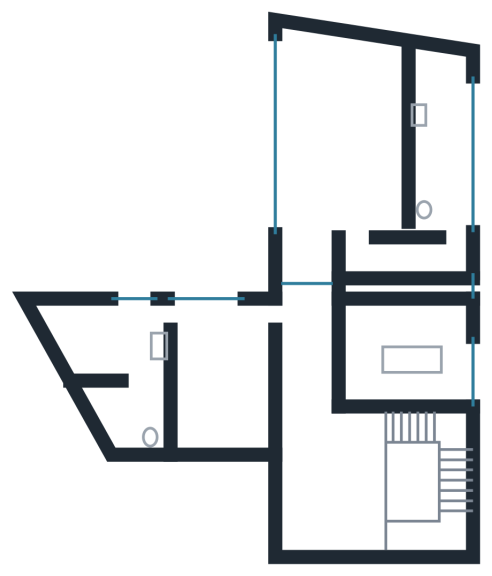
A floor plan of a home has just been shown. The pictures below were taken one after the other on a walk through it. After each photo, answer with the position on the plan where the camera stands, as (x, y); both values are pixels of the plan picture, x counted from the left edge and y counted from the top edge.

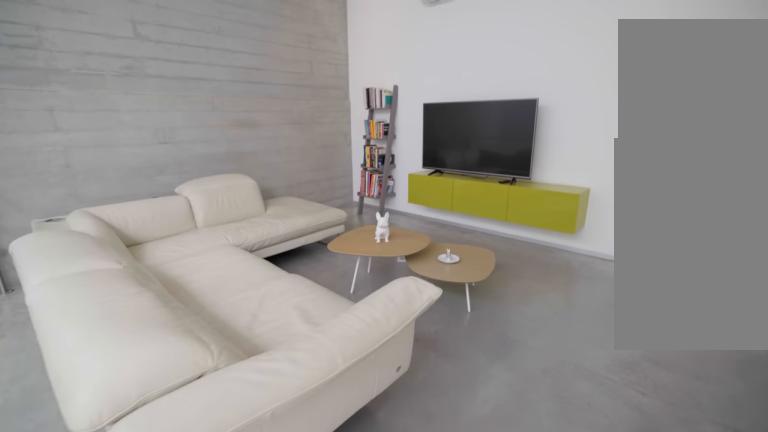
(439, 433)
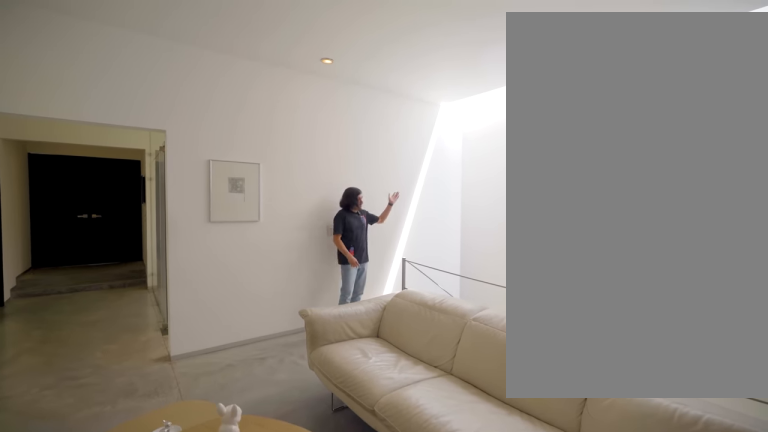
(319, 486)
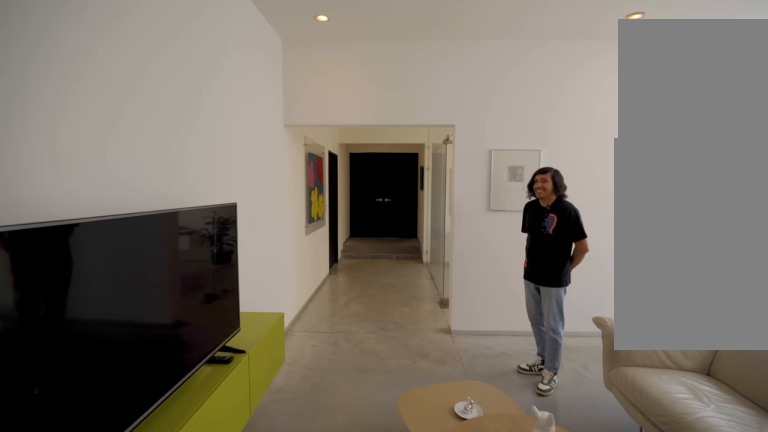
(319, 487)
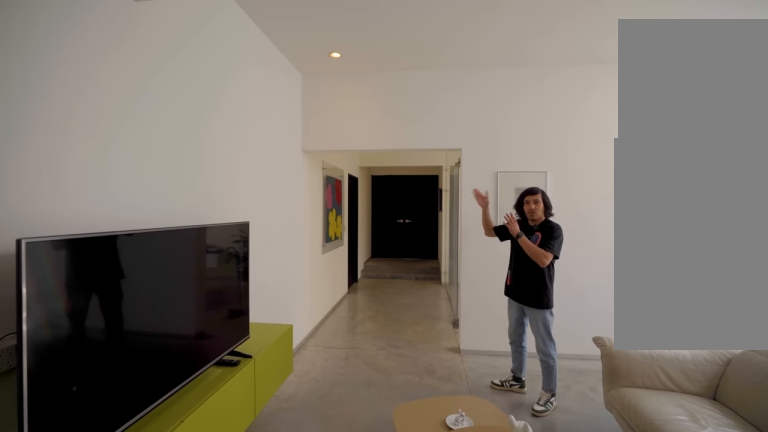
(320, 486)
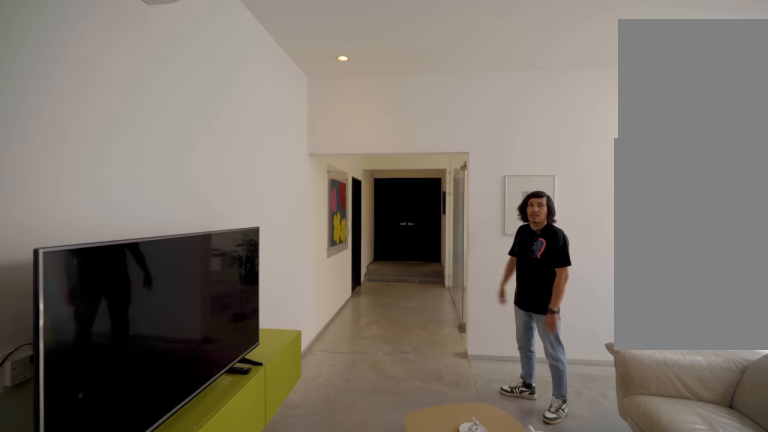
(319, 486)
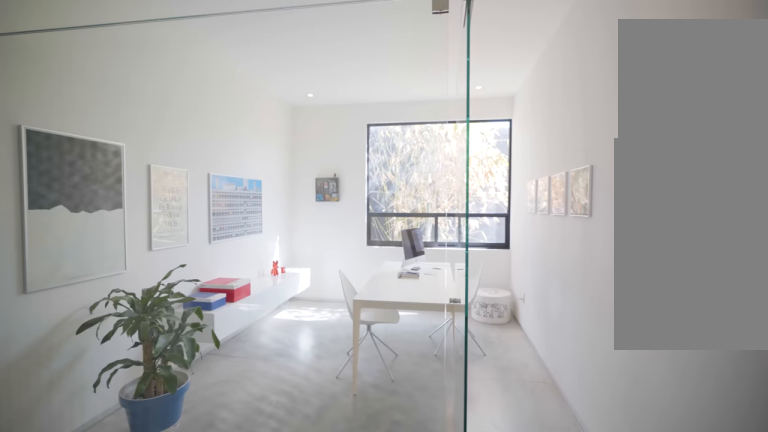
(308, 382)
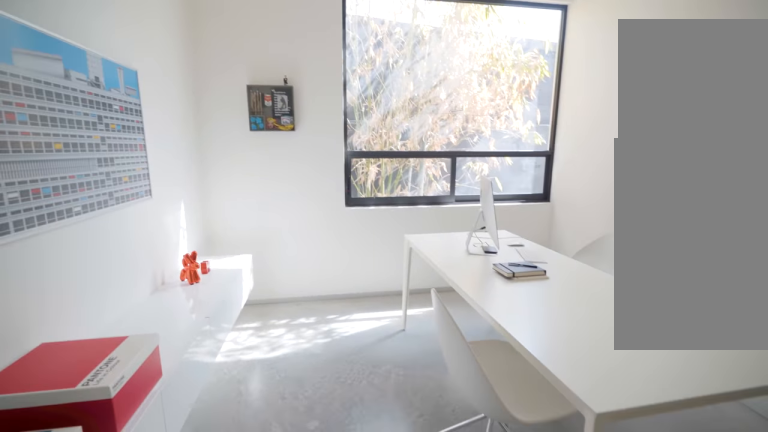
(365, 358)
